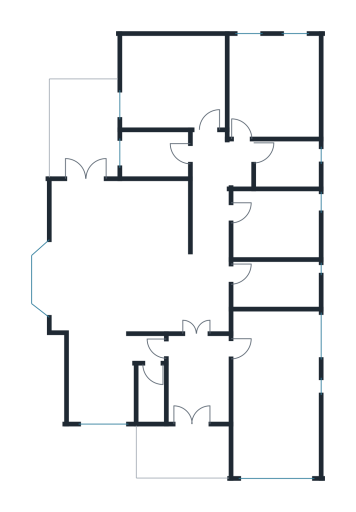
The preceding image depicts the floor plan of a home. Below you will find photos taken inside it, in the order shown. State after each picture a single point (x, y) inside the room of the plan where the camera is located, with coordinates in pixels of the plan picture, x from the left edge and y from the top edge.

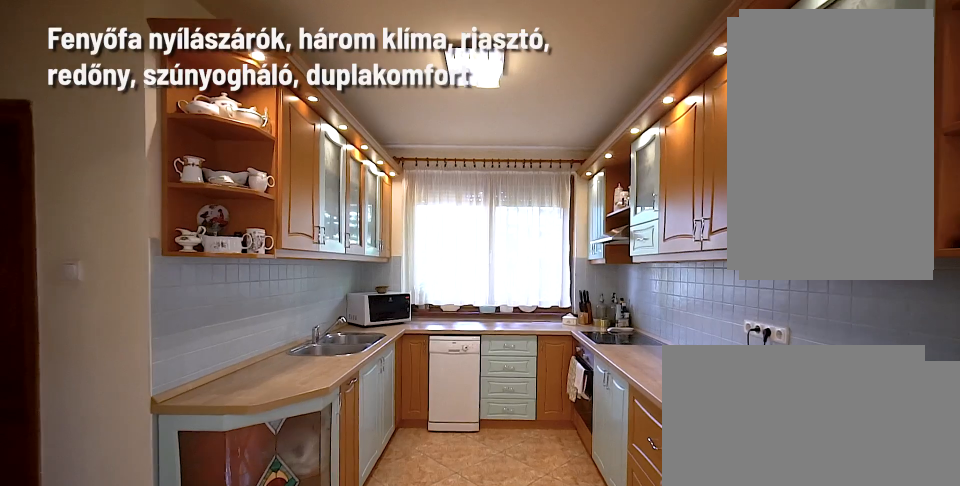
(102, 377)
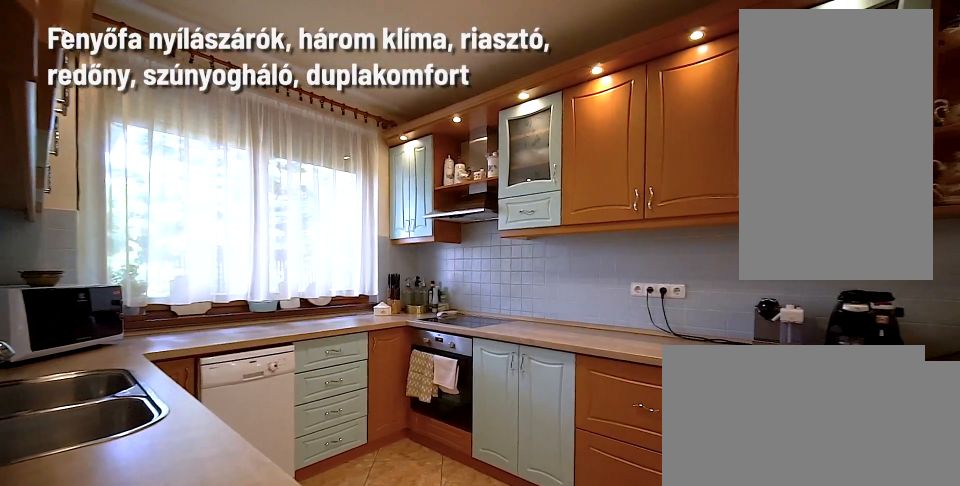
(102, 377)
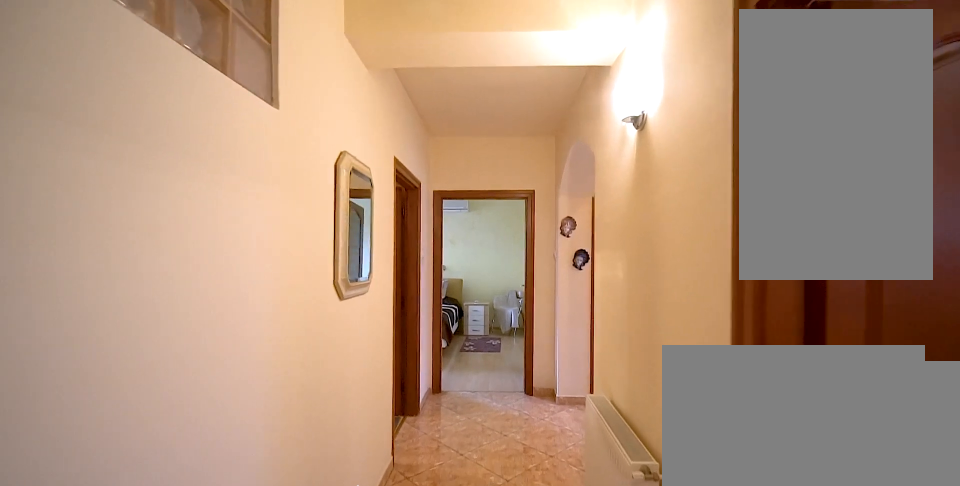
(211, 228)
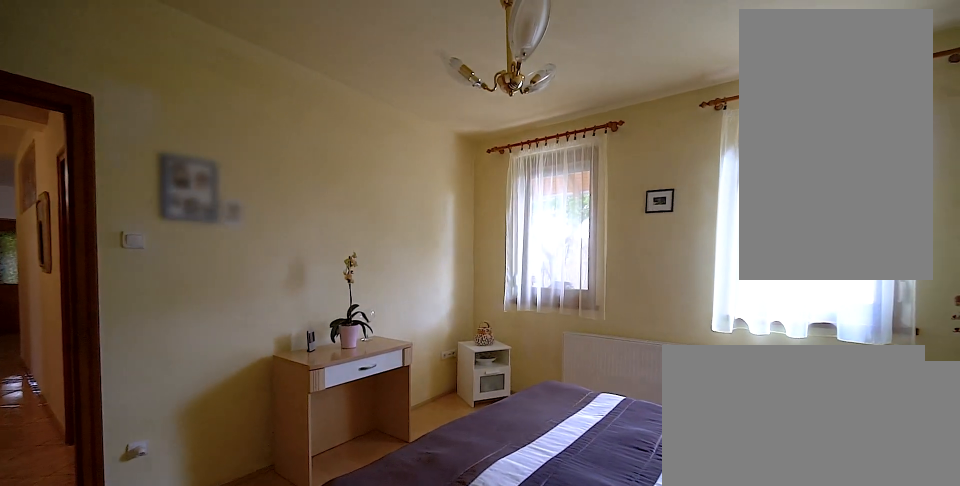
(176, 88)
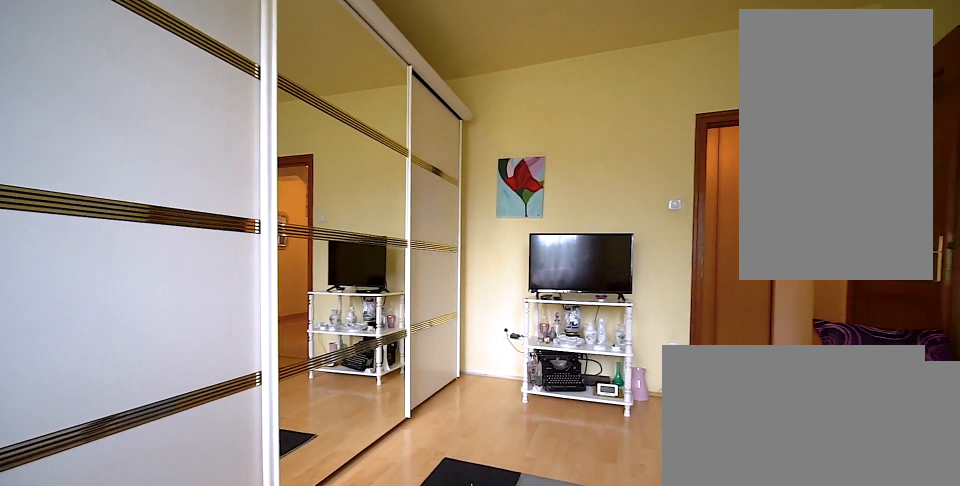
(274, 87)
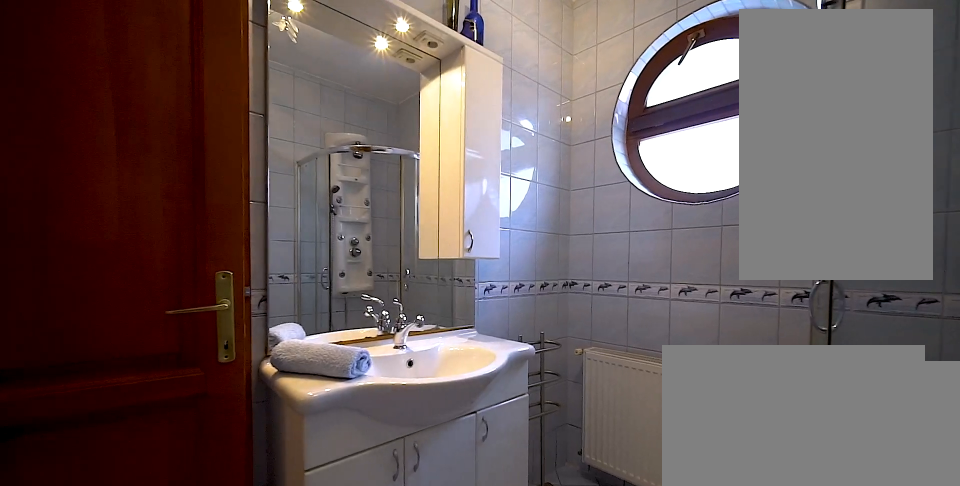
(289, 164)
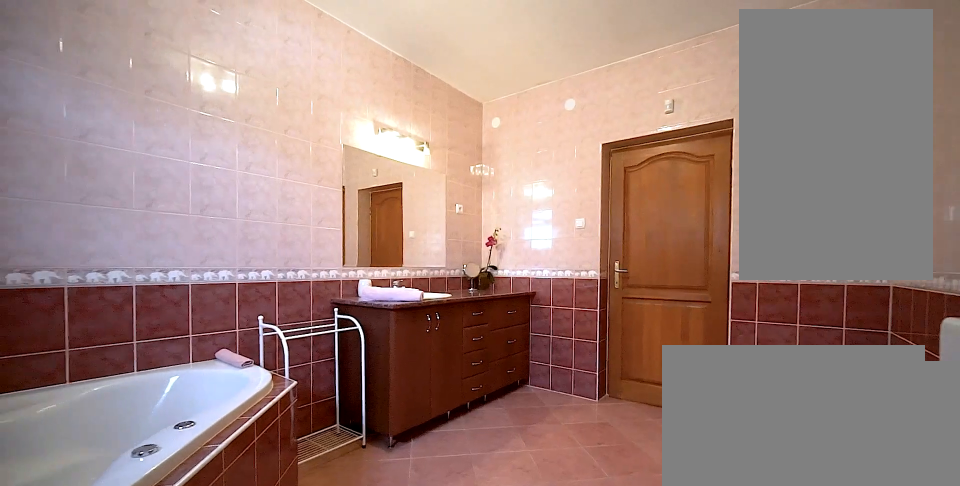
(272, 227)
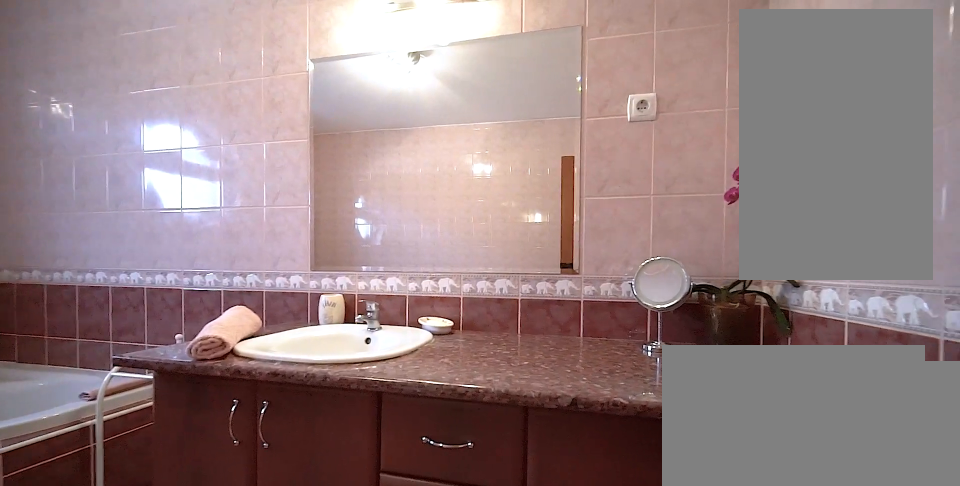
(272, 227)
